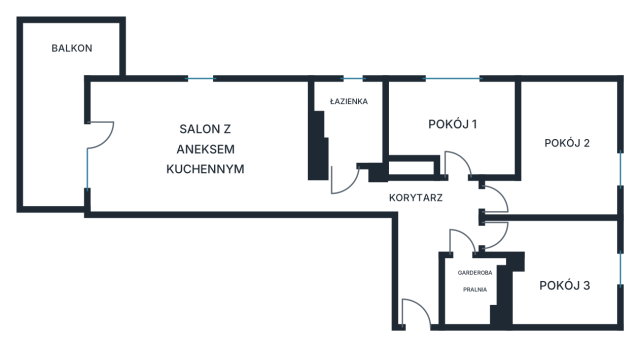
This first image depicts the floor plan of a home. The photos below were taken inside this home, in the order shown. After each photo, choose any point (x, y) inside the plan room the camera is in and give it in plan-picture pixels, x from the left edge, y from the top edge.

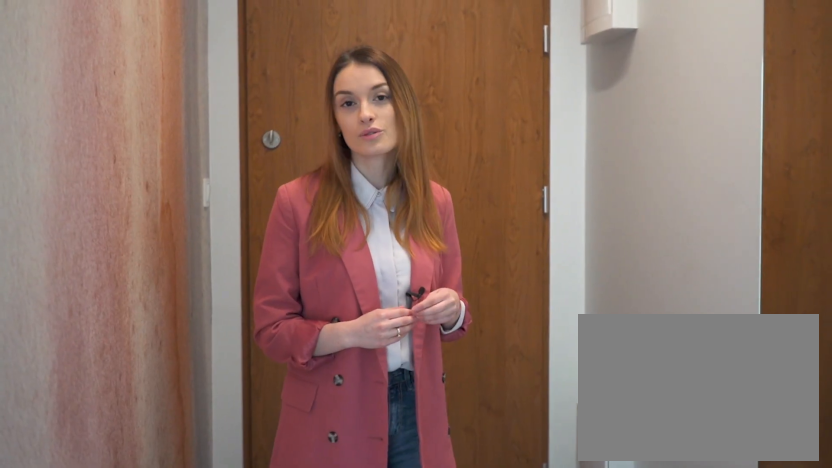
(412, 224)
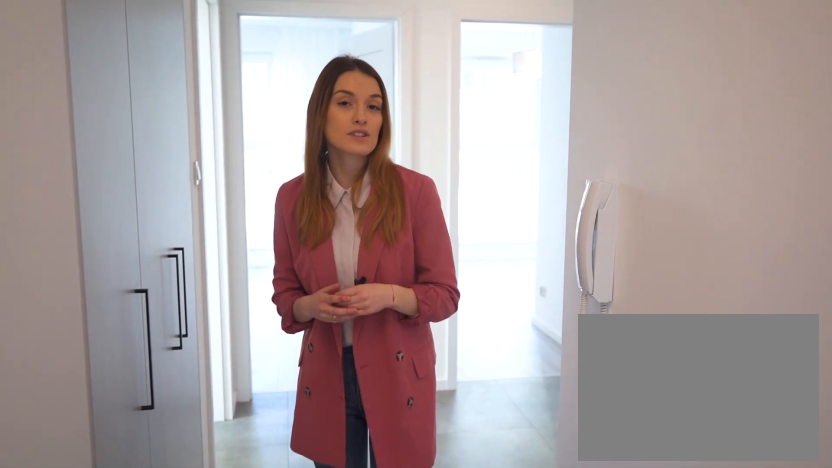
(412, 224)
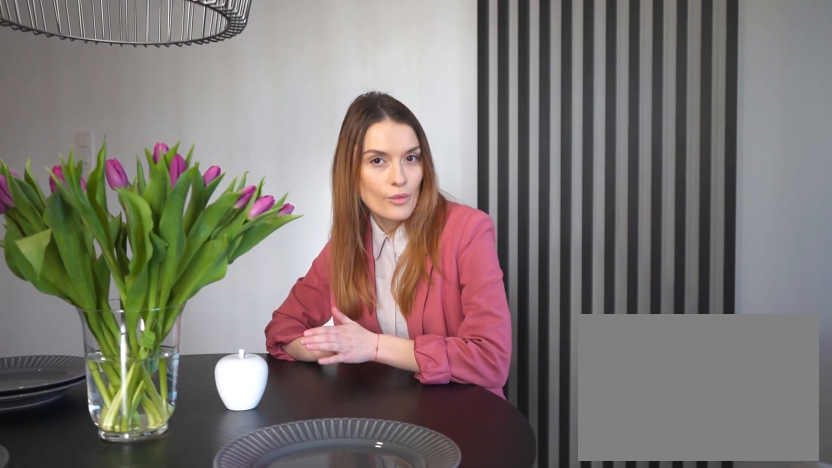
(198, 146)
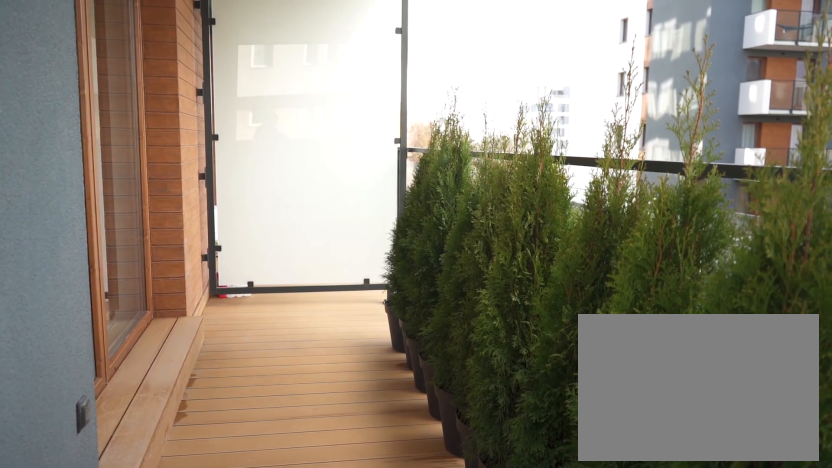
(61, 105)
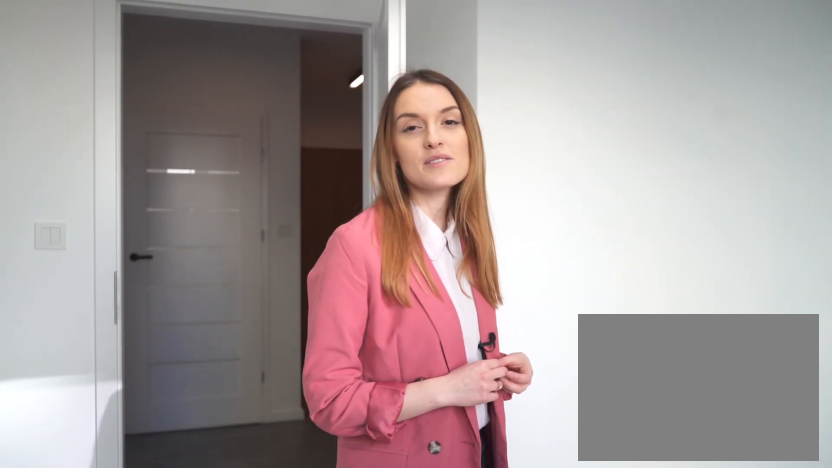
(455, 123)
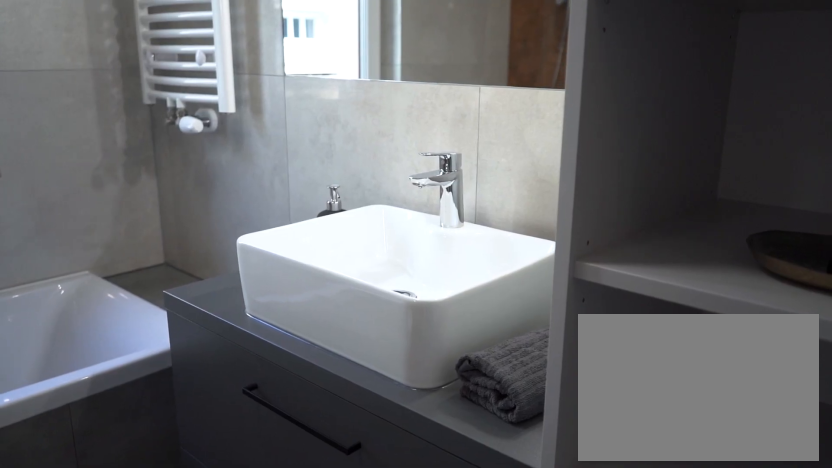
(350, 122)
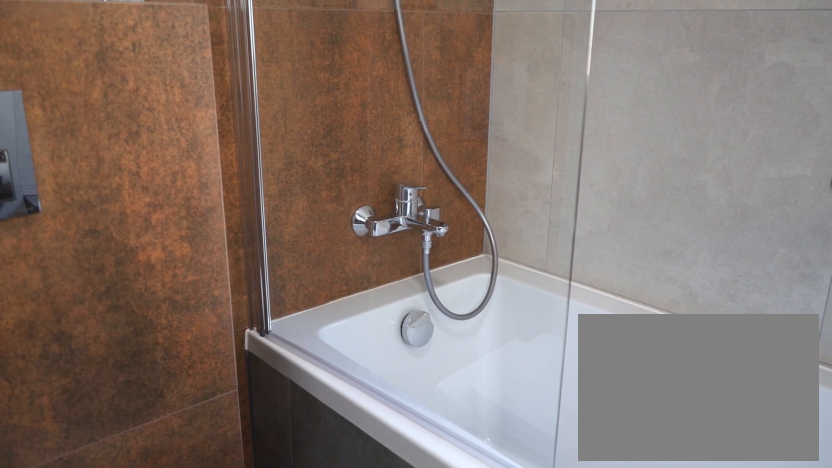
(350, 122)
